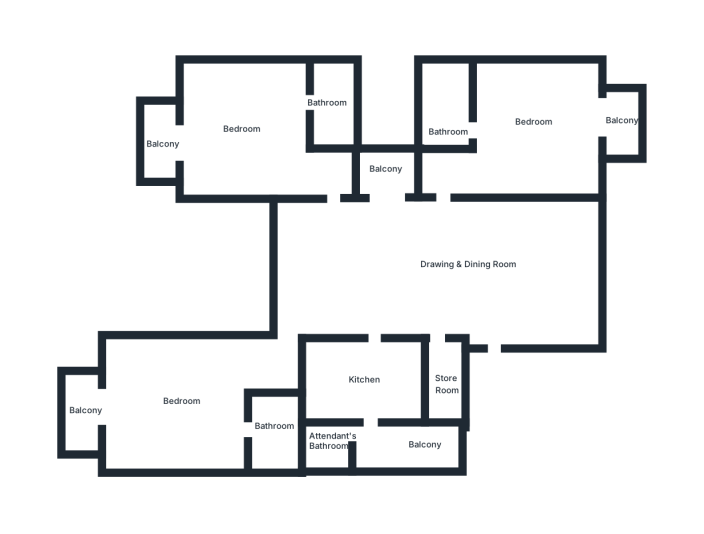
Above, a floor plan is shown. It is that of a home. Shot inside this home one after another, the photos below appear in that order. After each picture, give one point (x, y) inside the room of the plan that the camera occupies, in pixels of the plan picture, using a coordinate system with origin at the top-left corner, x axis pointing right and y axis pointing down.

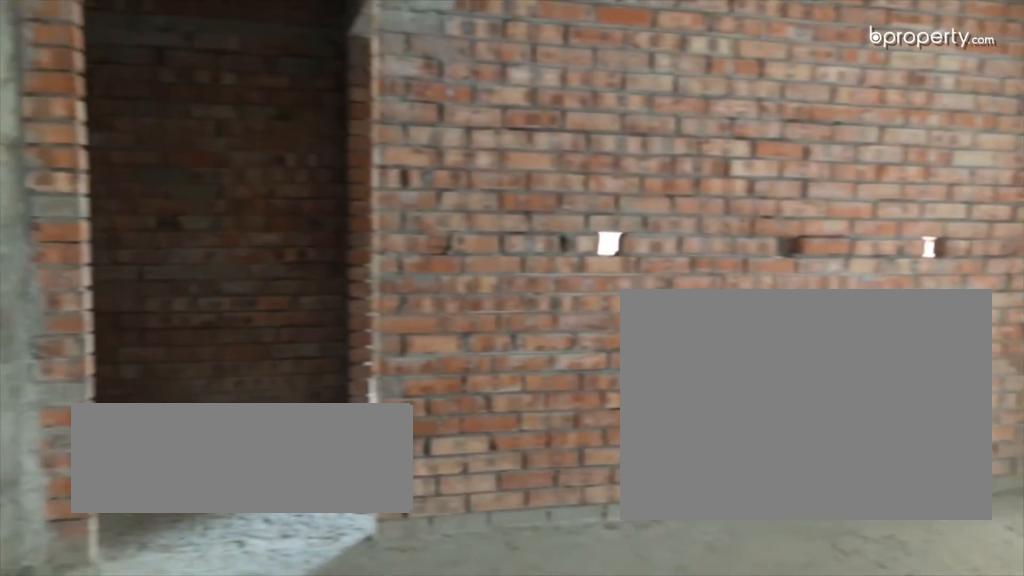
(487, 276)
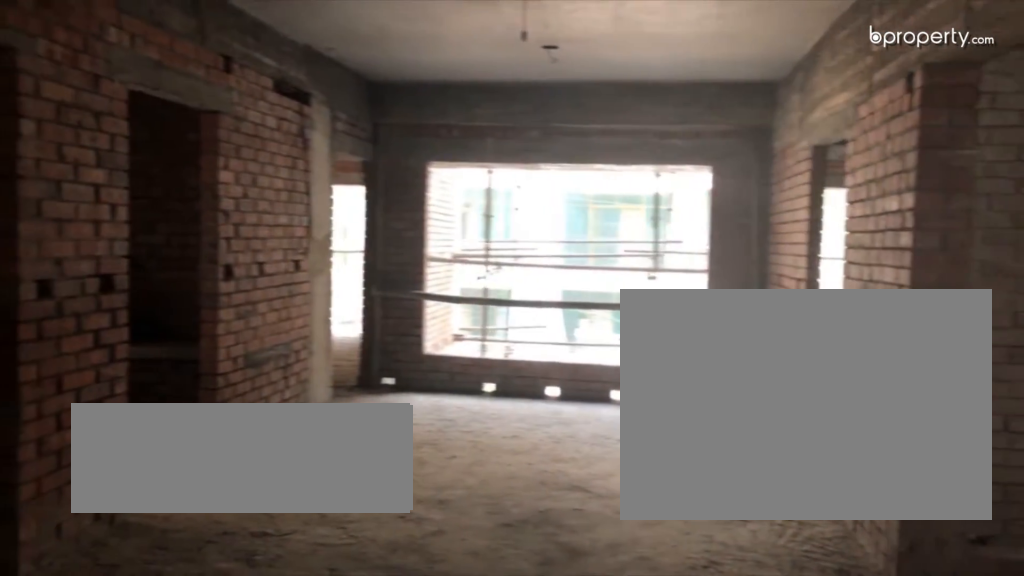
(487, 276)
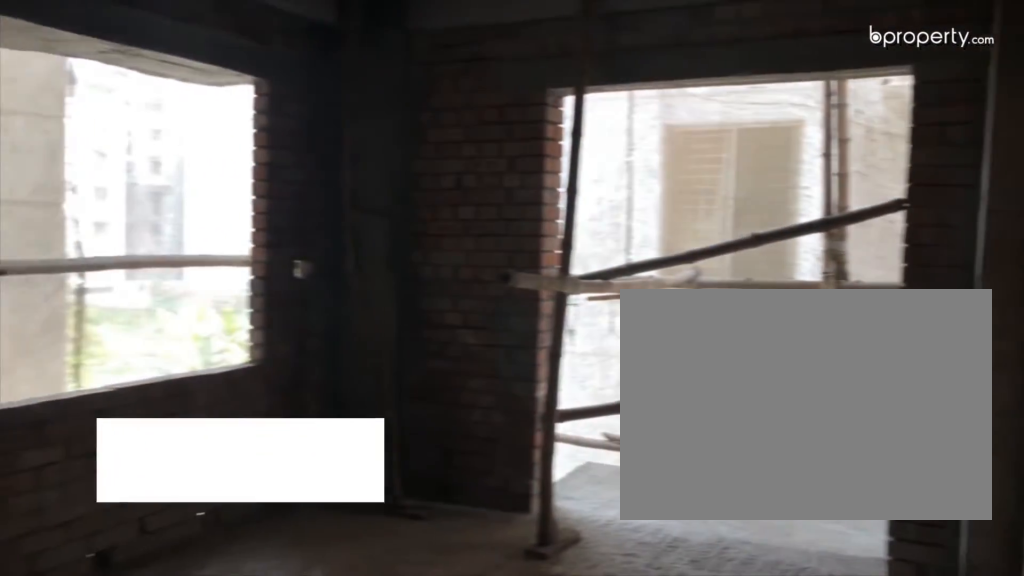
(535, 138)
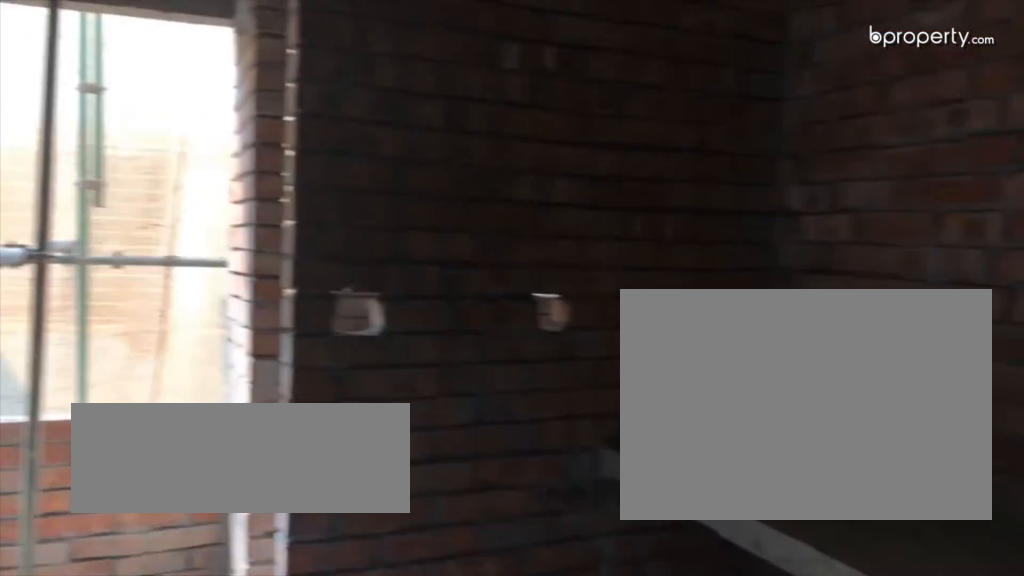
(372, 383)
